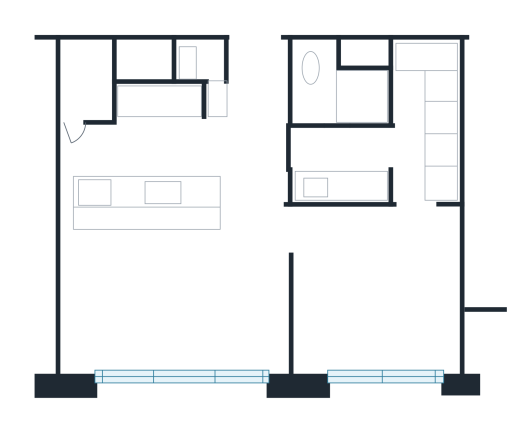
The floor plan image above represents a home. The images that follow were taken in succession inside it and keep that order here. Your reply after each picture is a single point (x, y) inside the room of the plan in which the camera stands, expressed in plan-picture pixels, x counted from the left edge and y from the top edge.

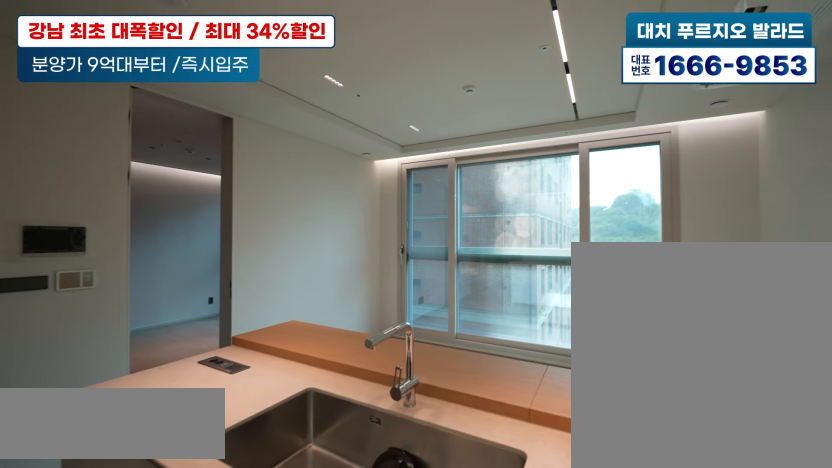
(150, 139)
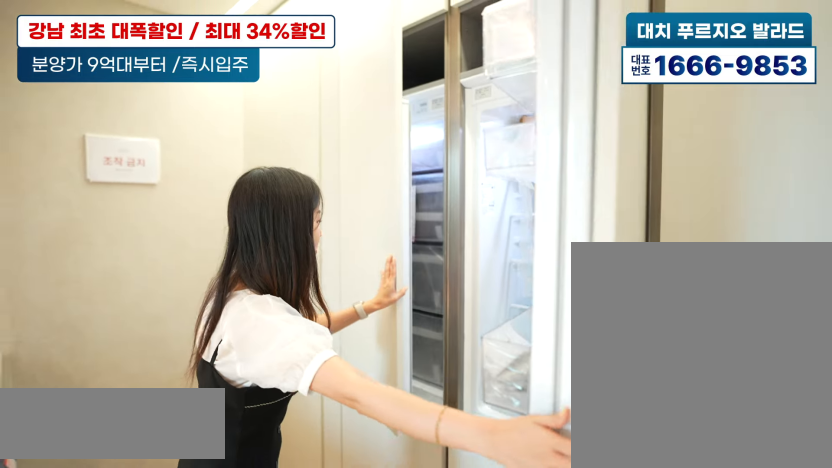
(151, 140)
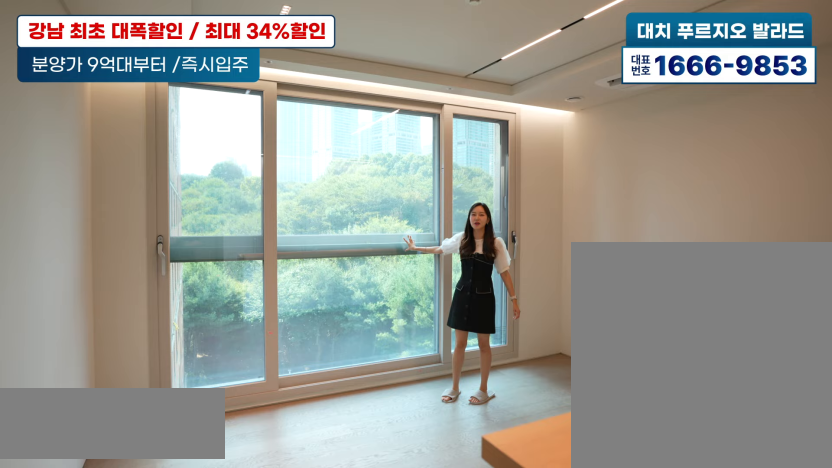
(167, 302)
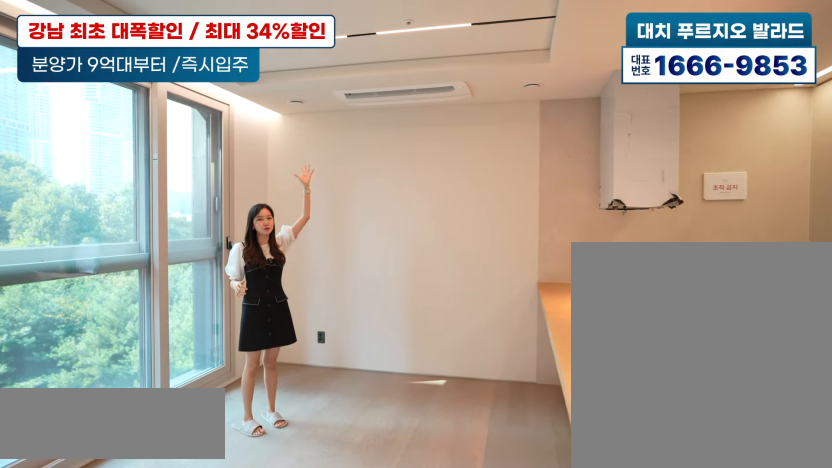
(168, 303)
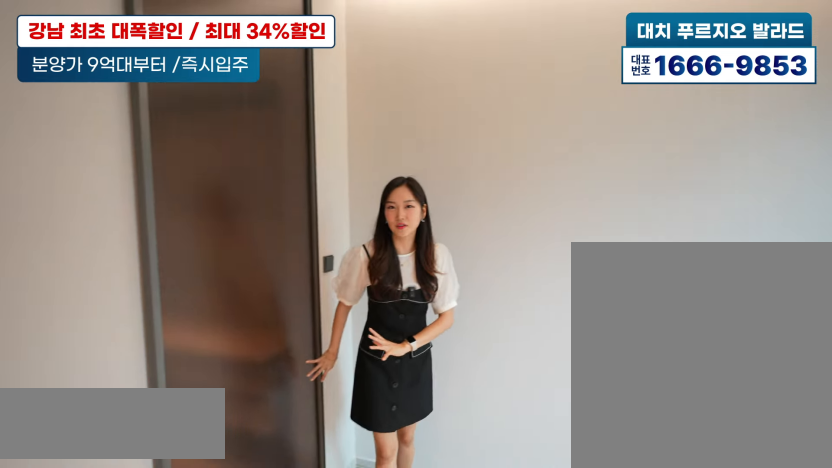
(380, 300)
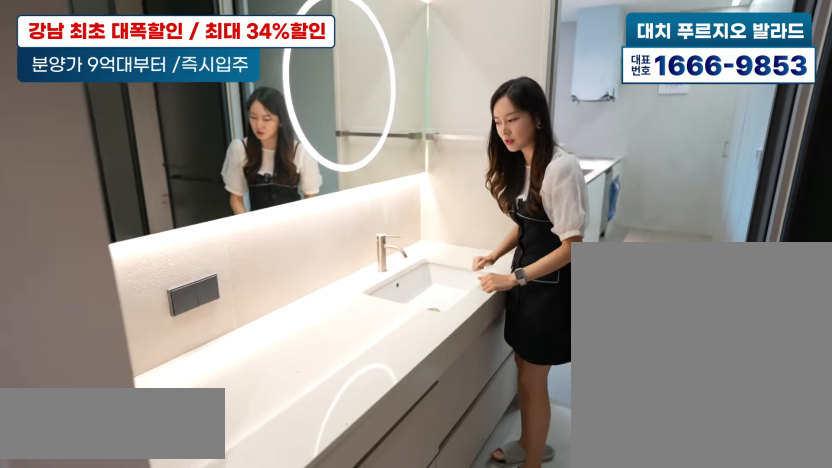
(387, 131)
